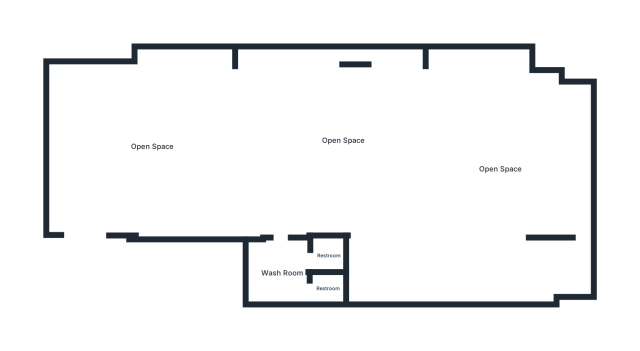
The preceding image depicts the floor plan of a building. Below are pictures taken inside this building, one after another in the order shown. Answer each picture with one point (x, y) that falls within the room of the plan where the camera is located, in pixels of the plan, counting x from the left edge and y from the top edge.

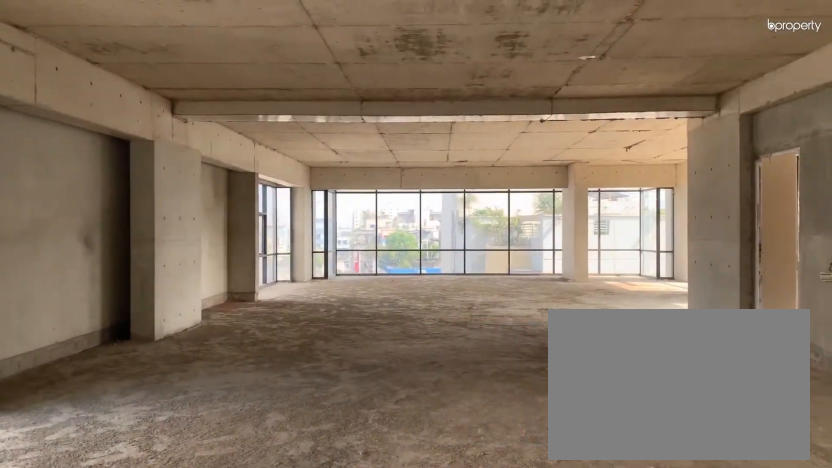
(153, 147)
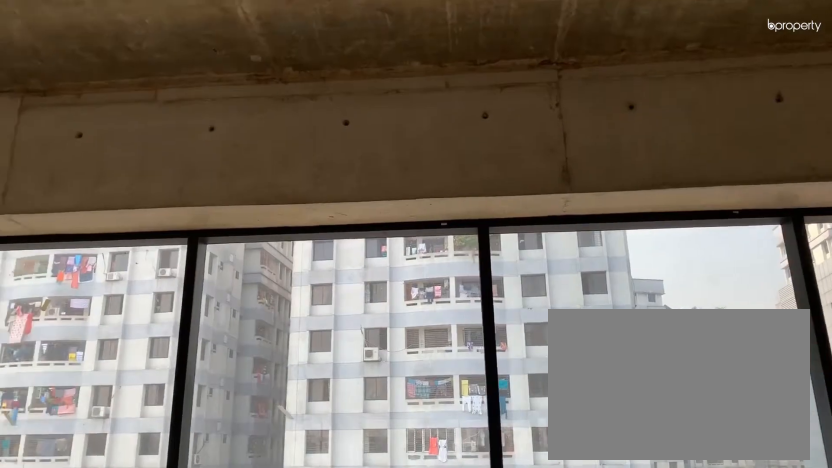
(153, 147)
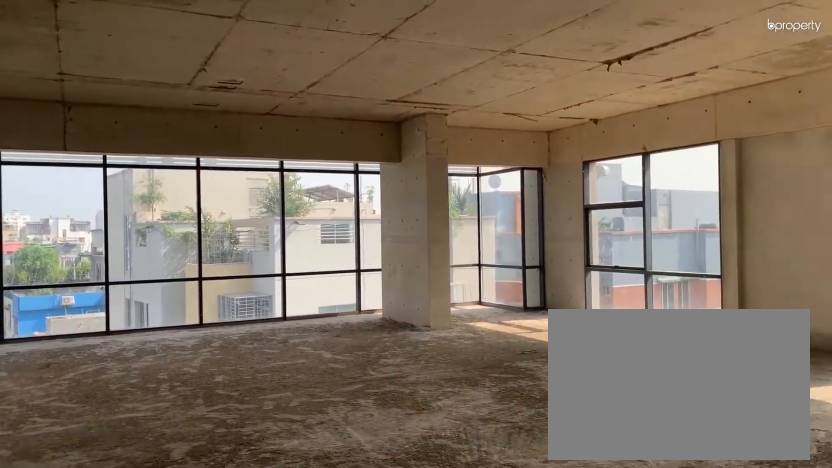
(345, 140)
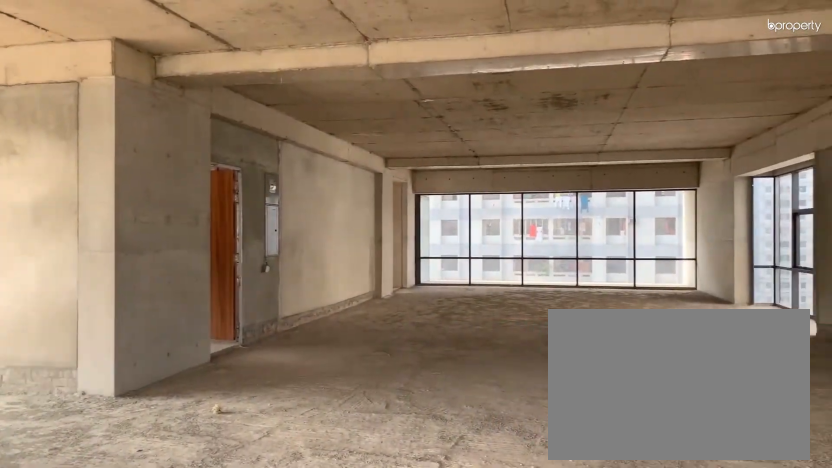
(502, 169)
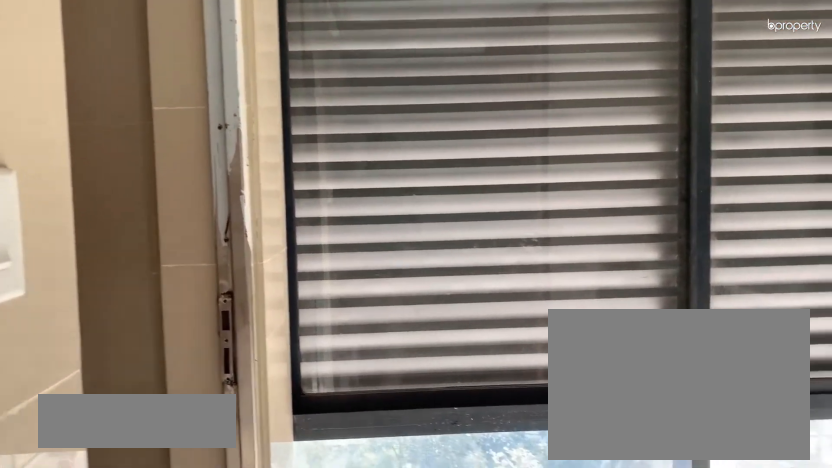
(282, 273)
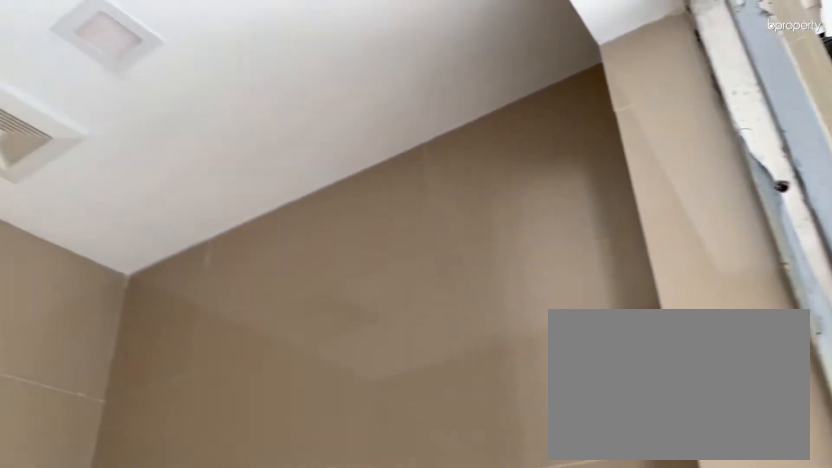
(328, 290)
